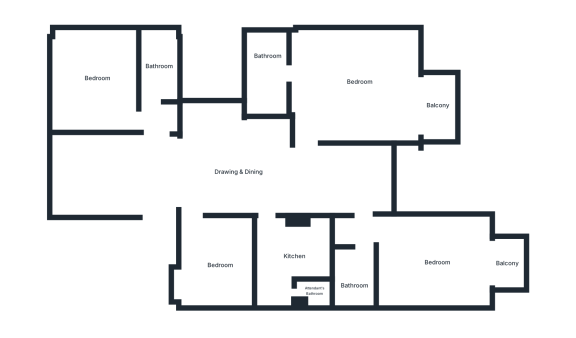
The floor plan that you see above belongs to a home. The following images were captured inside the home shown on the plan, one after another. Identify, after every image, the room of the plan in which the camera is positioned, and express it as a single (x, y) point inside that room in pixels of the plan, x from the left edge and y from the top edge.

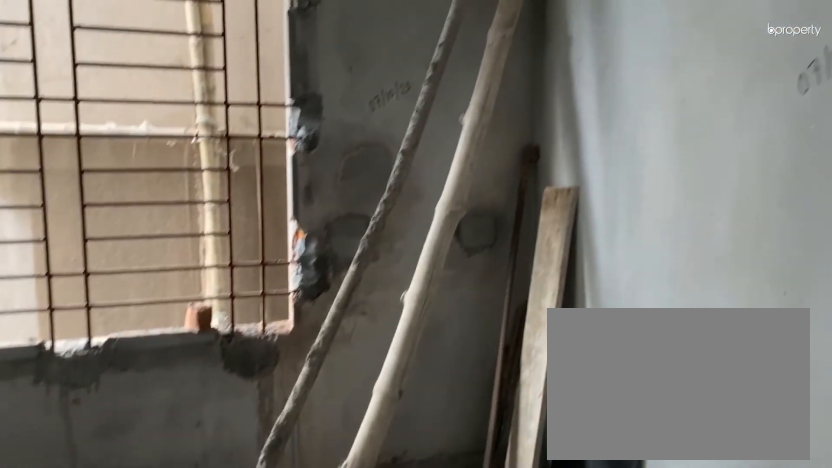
(96, 79)
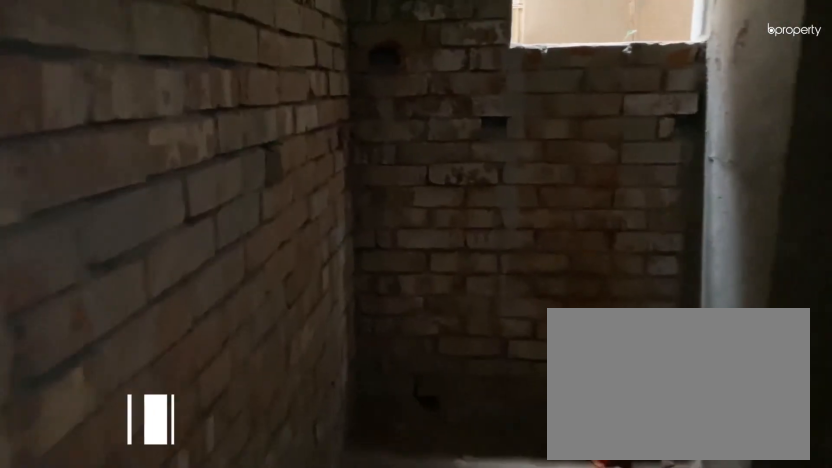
(156, 68)
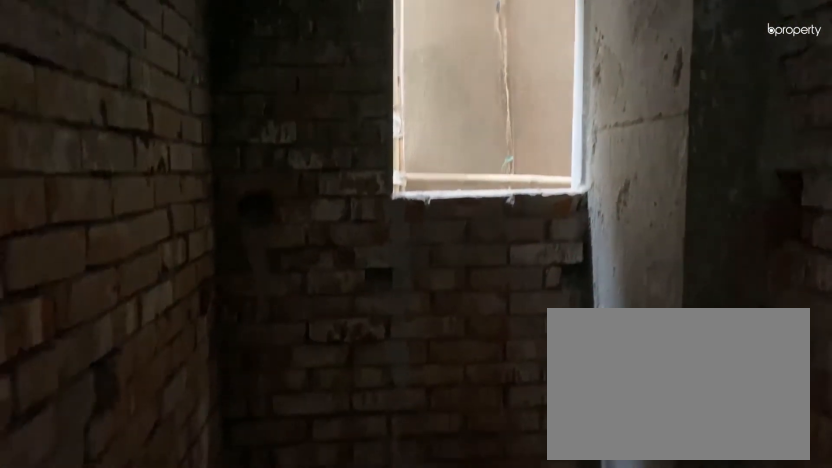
(156, 68)
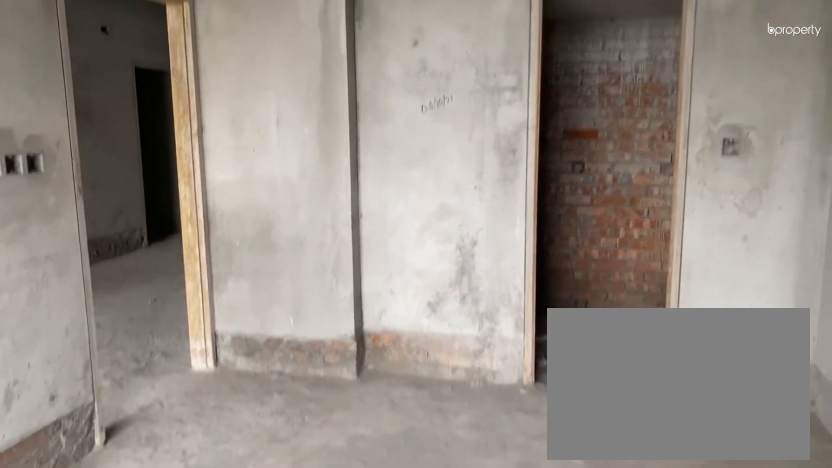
(359, 87)
